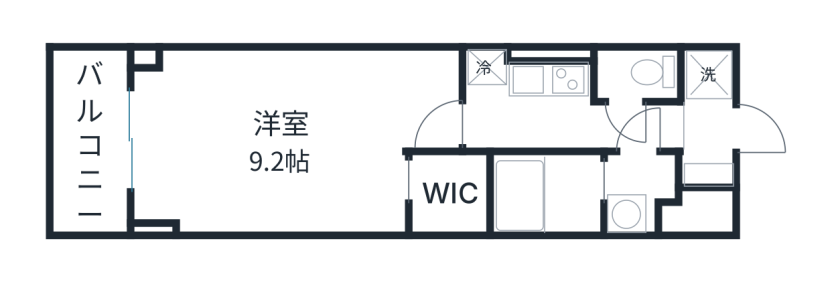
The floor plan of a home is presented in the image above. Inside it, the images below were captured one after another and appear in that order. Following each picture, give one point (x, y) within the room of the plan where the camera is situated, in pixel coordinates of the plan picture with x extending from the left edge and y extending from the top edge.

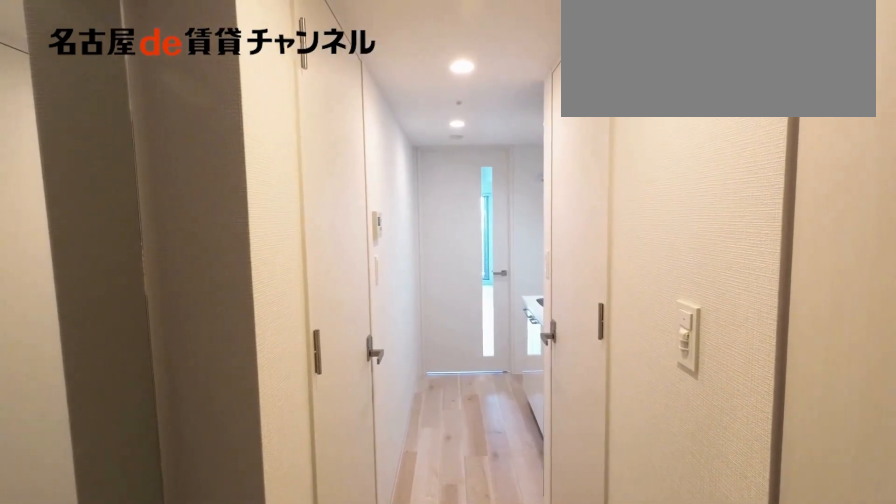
(708, 134)
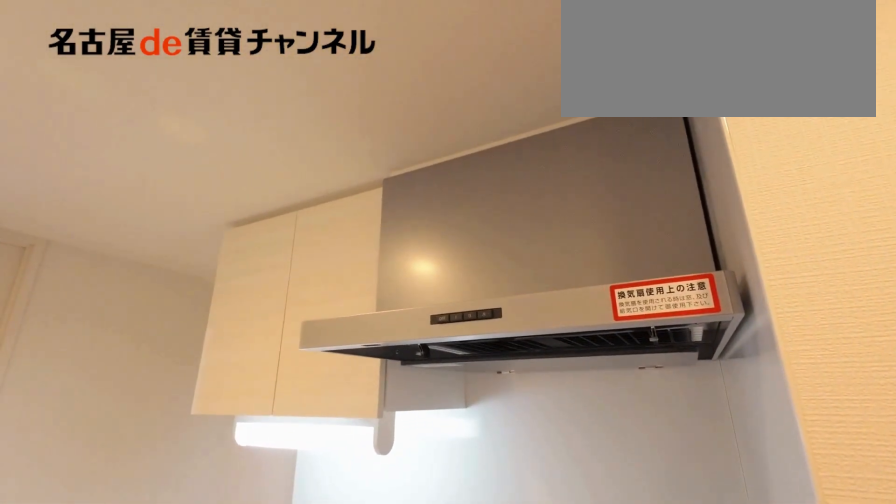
(547, 80)
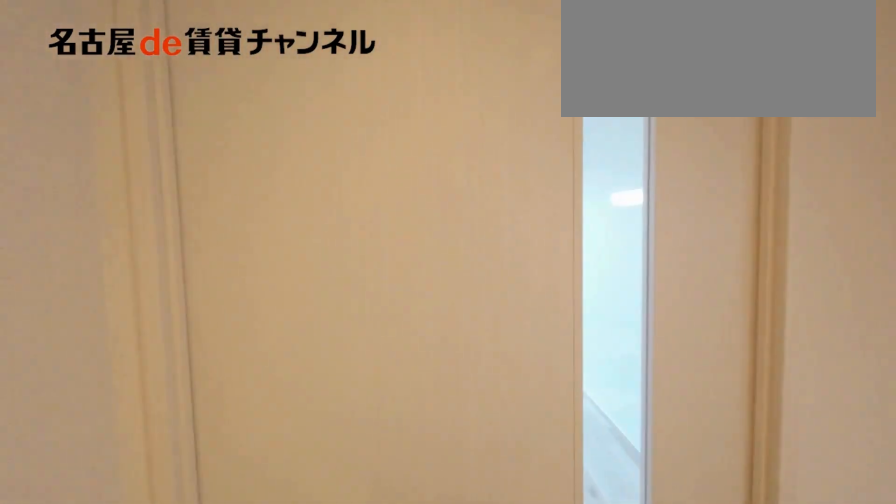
(547, 80)
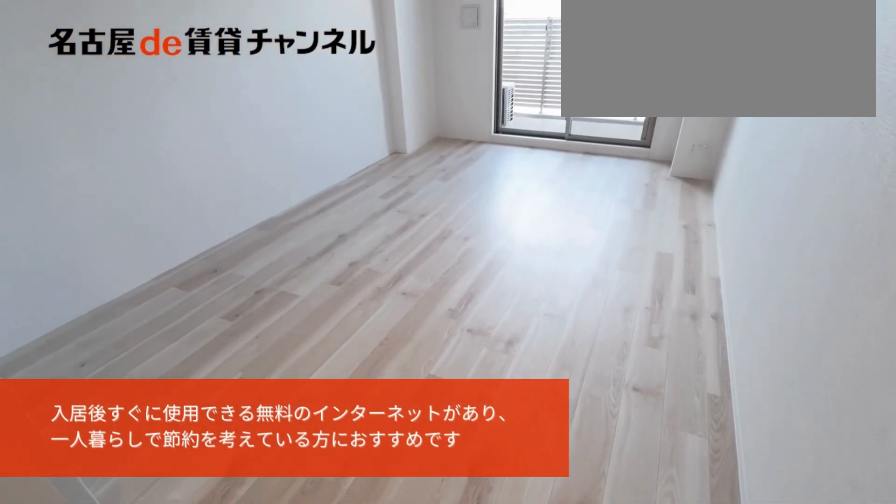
(287, 137)
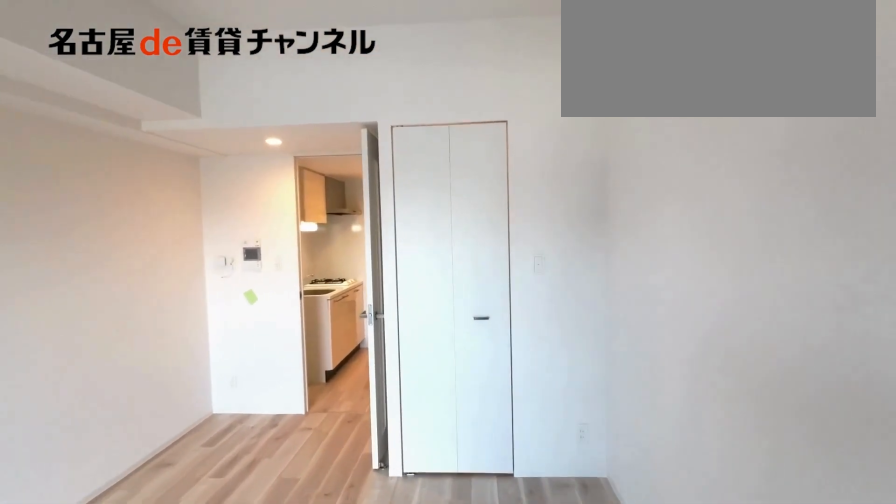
(287, 137)
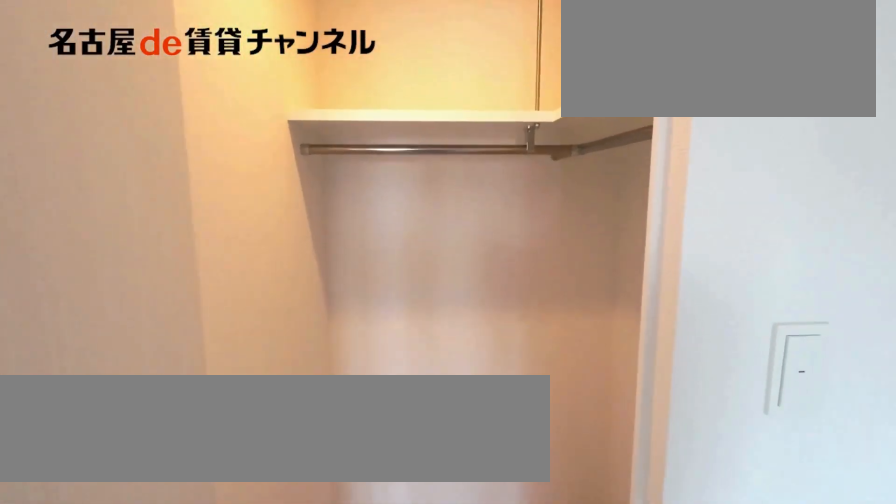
(449, 195)
